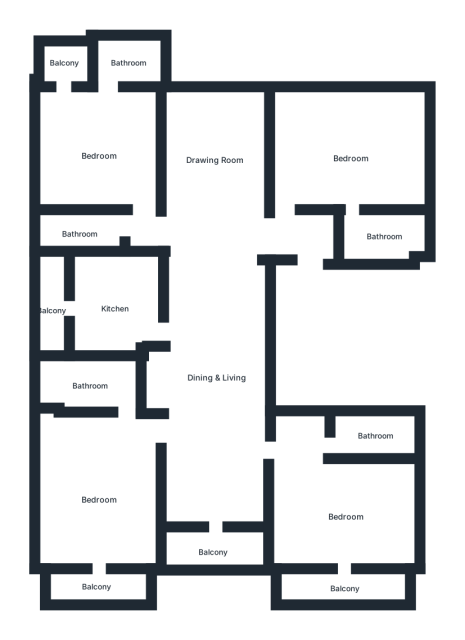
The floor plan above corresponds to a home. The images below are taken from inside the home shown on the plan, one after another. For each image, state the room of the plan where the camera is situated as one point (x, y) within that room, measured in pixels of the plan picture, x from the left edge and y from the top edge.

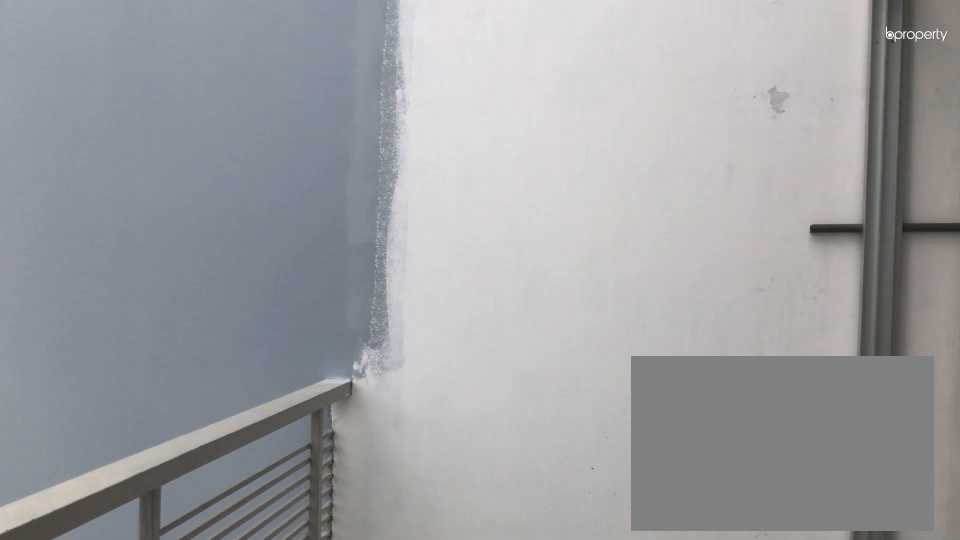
(214, 552)
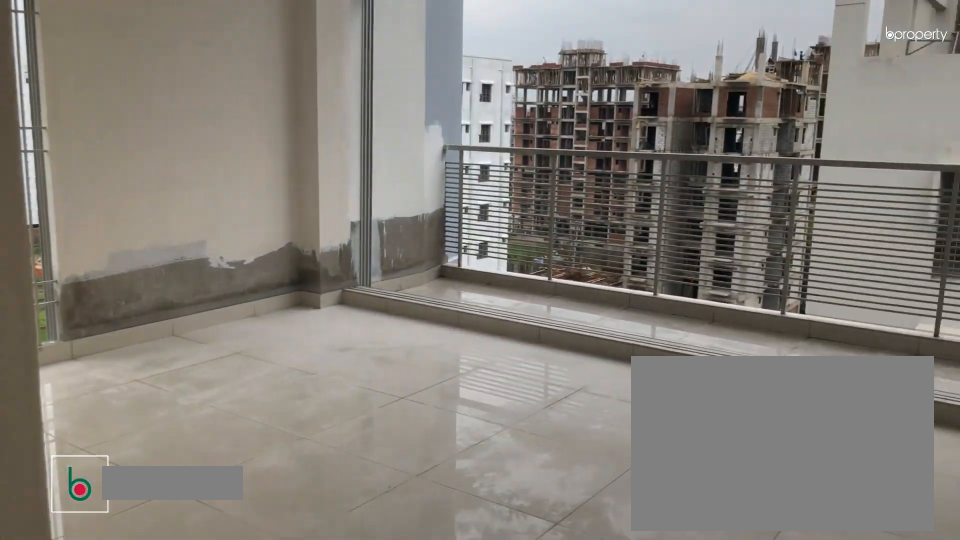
(347, 517)
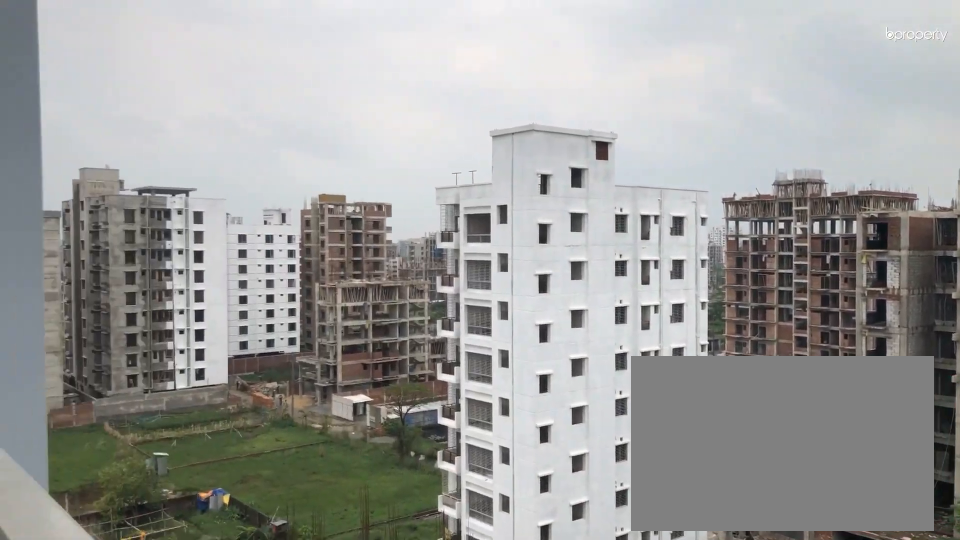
(345, 587)
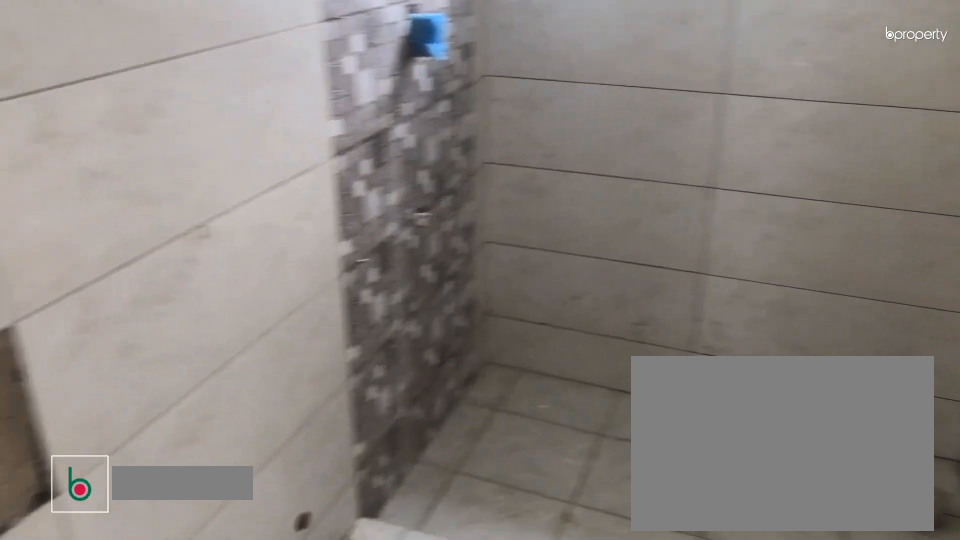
(375, 435)
